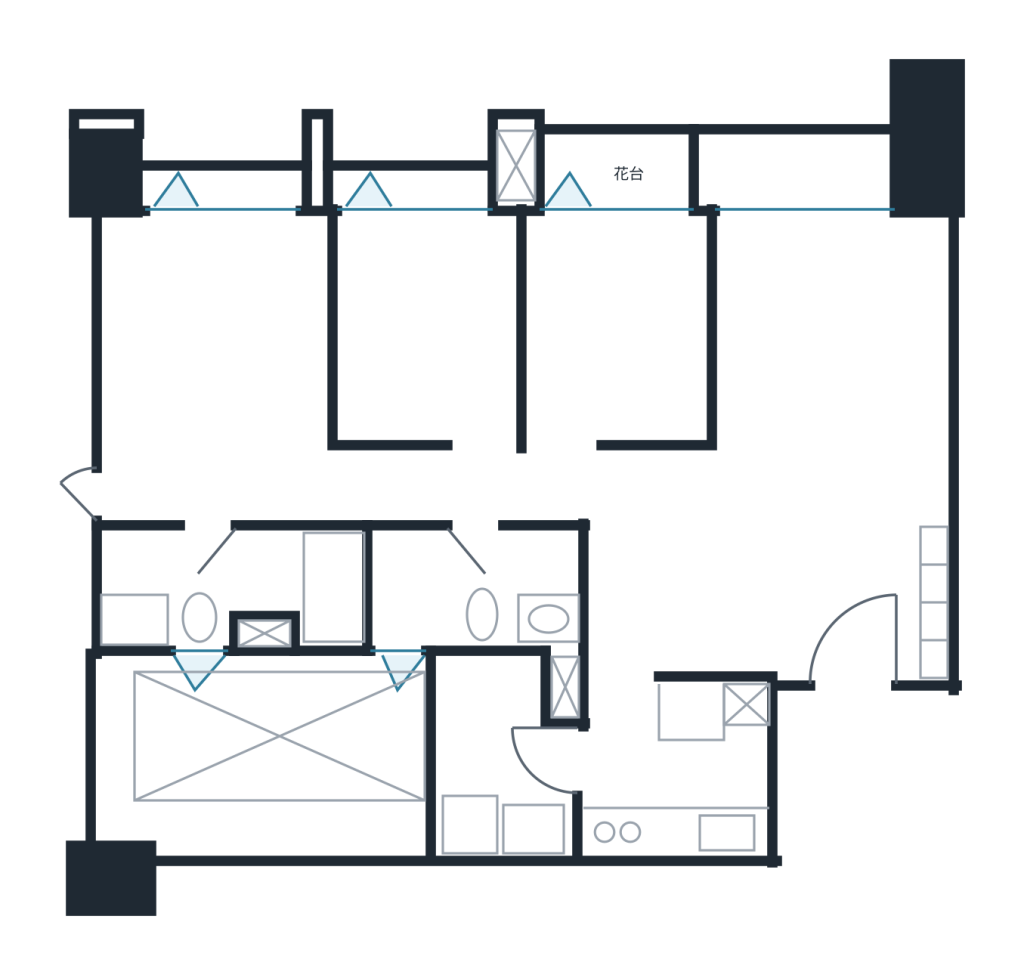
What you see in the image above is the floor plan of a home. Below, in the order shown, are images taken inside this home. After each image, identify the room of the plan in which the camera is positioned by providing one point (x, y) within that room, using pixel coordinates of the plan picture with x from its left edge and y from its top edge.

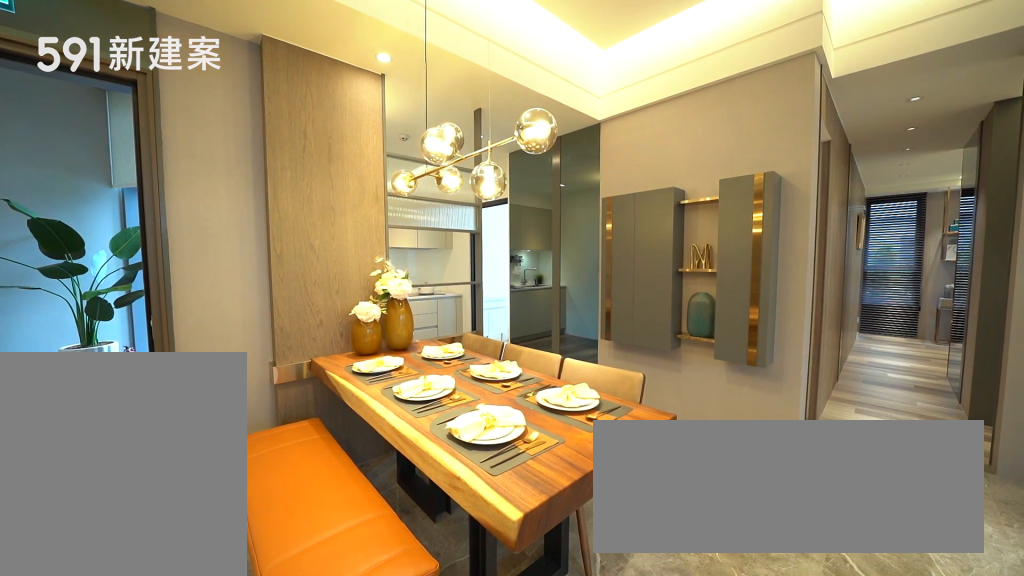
(727, 571)
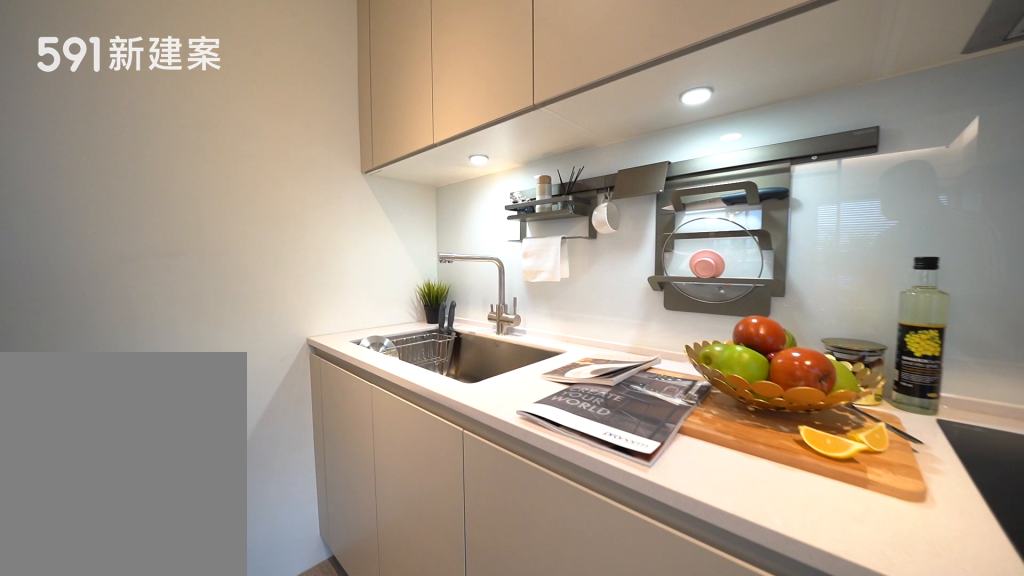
(682, 769)
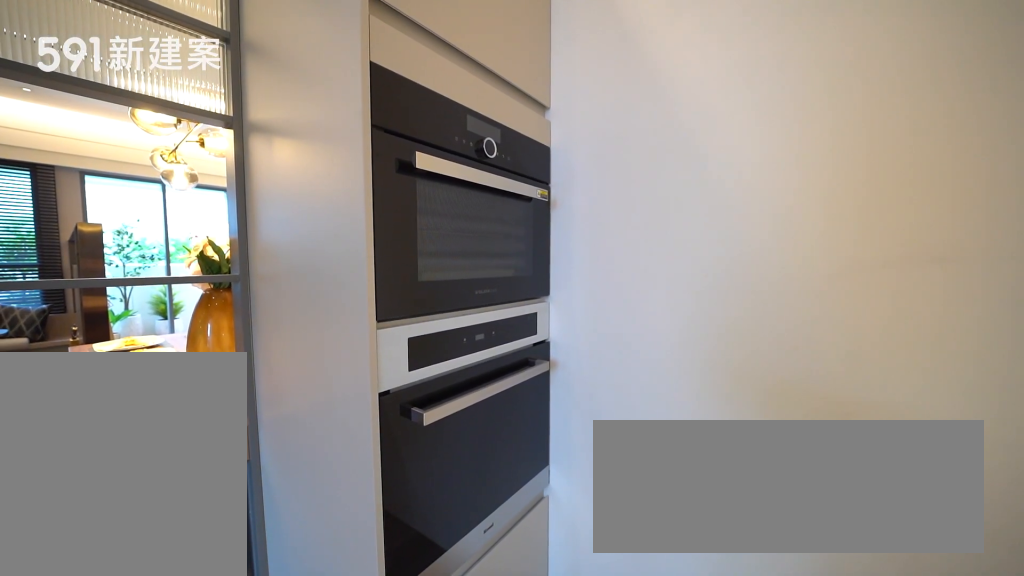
(682, 769)
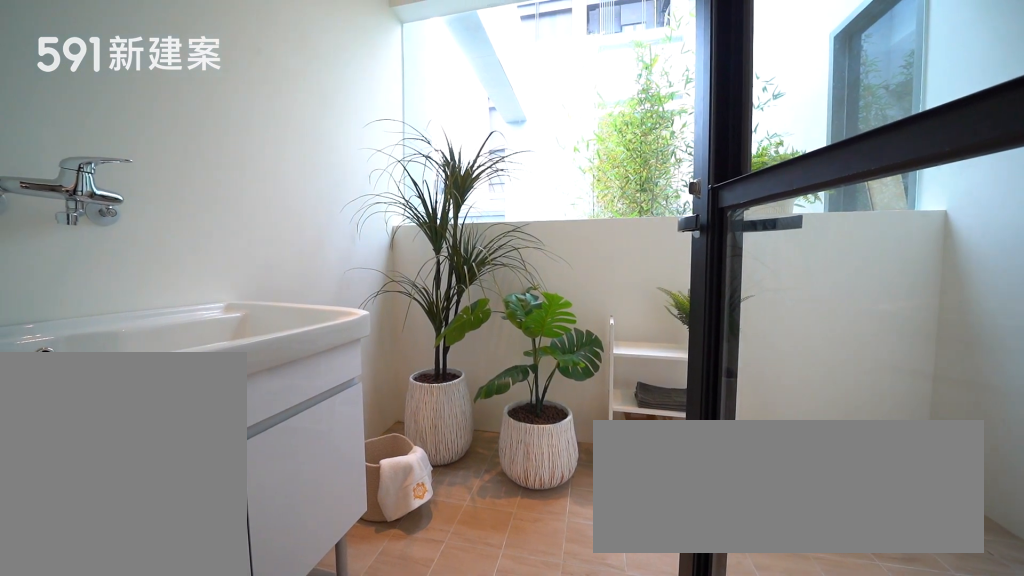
(509, 754)
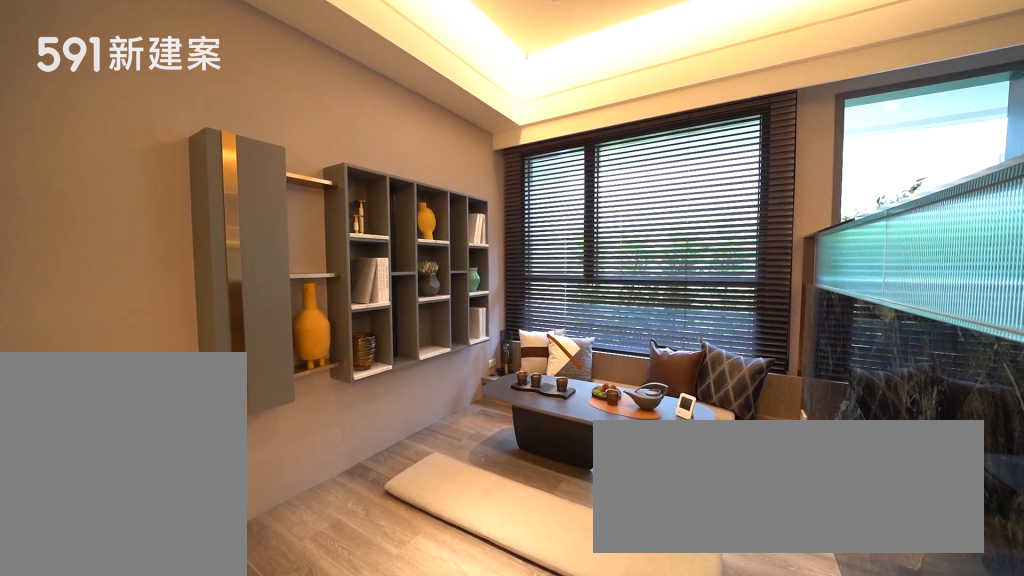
(611, 323)
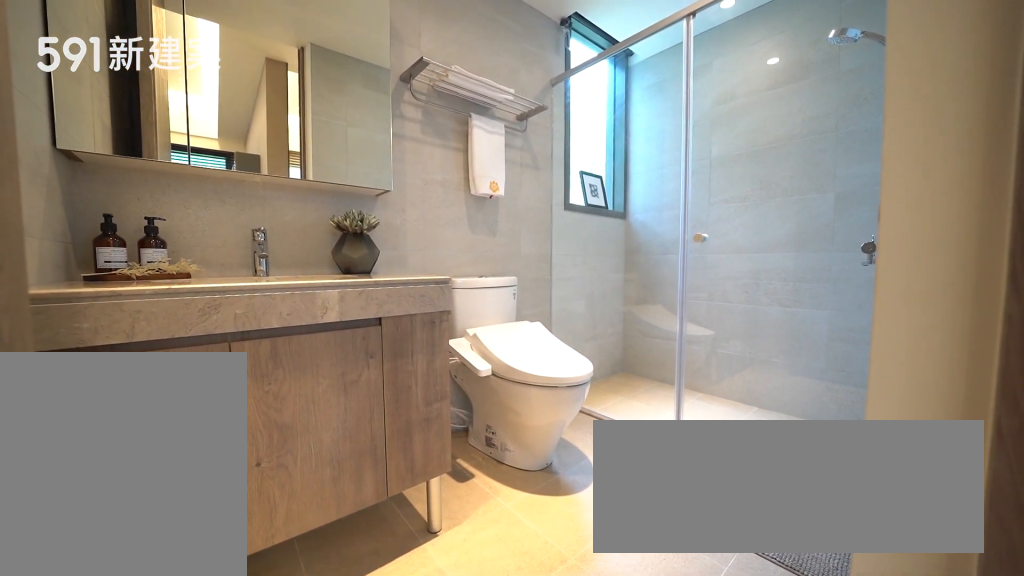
(470, 588)
